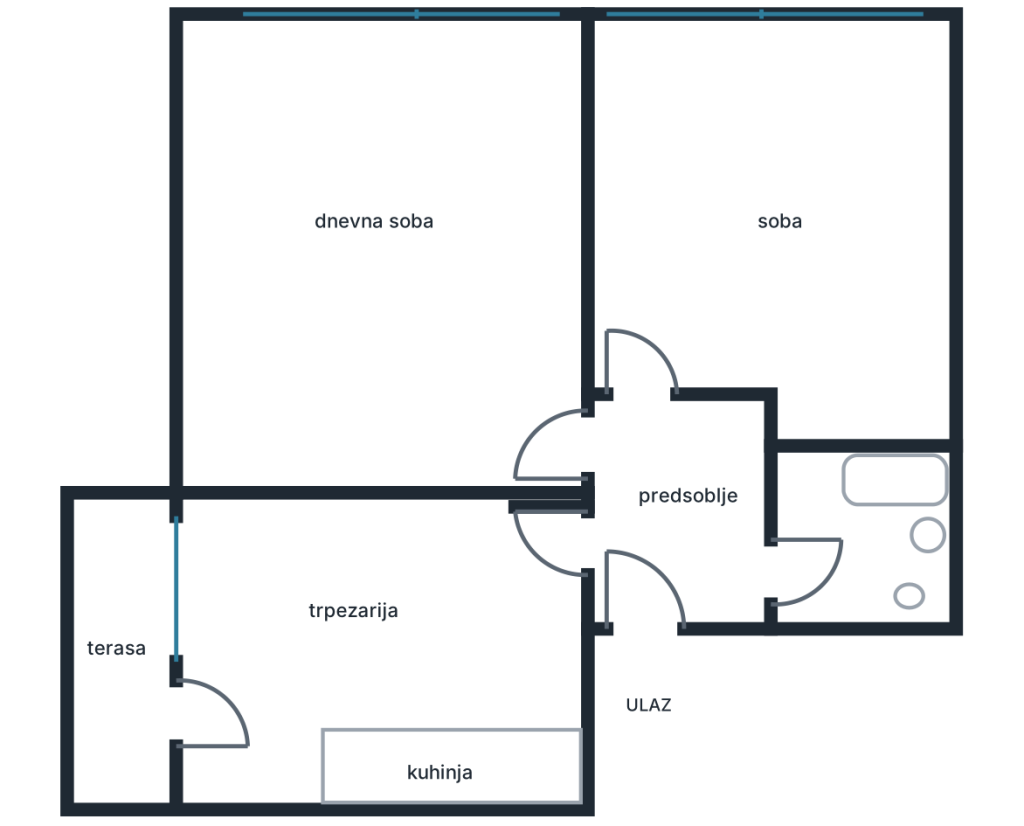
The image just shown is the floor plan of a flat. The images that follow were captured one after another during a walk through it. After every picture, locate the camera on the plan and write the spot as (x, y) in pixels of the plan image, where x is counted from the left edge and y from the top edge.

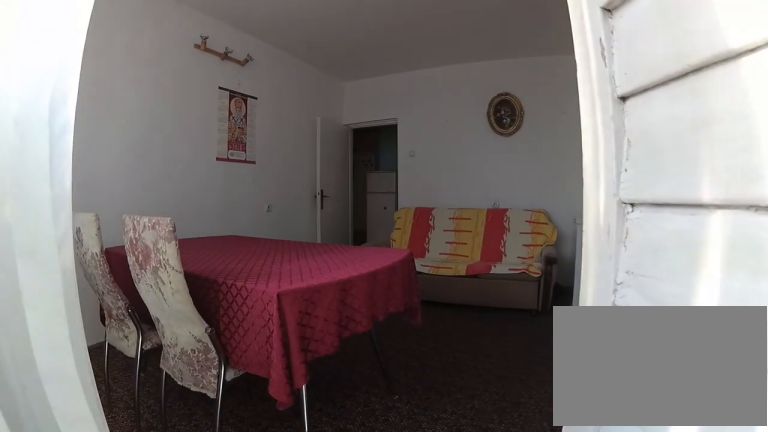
(155, 730)
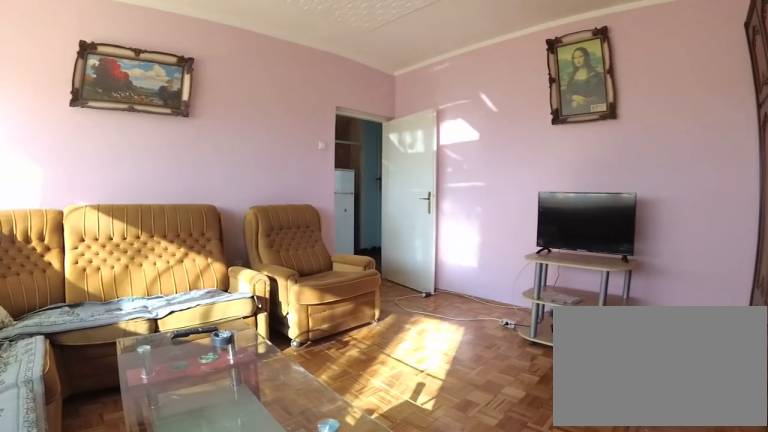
(259, 161)
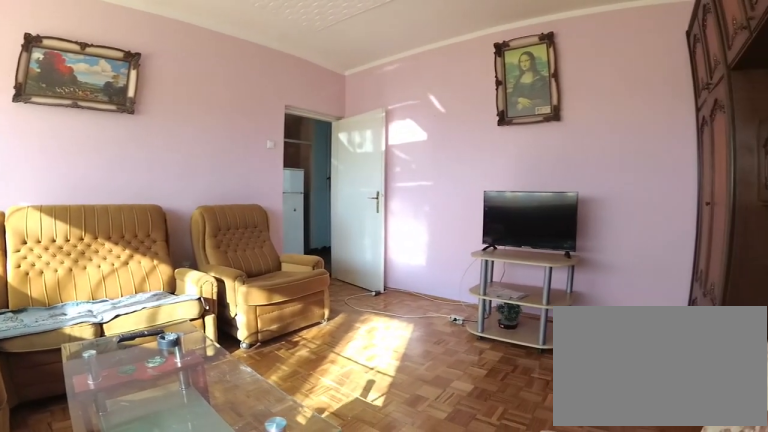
(265, 158)
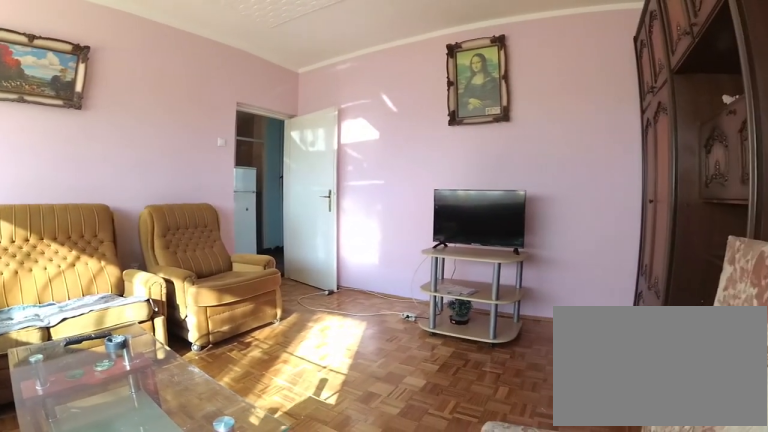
(268, 155)
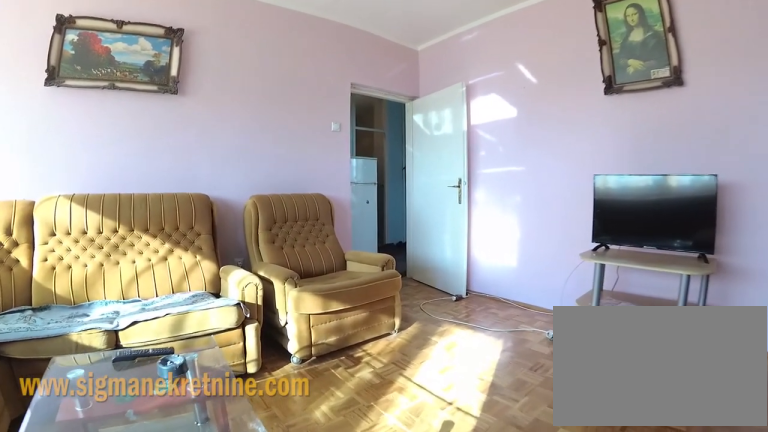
(346, 227)
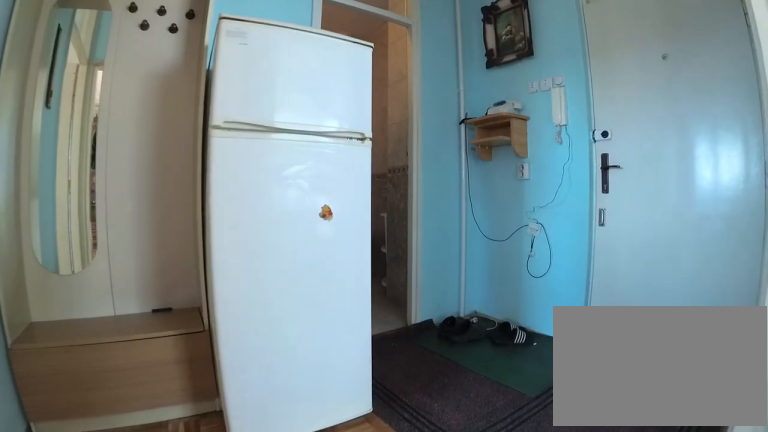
(575, 430)
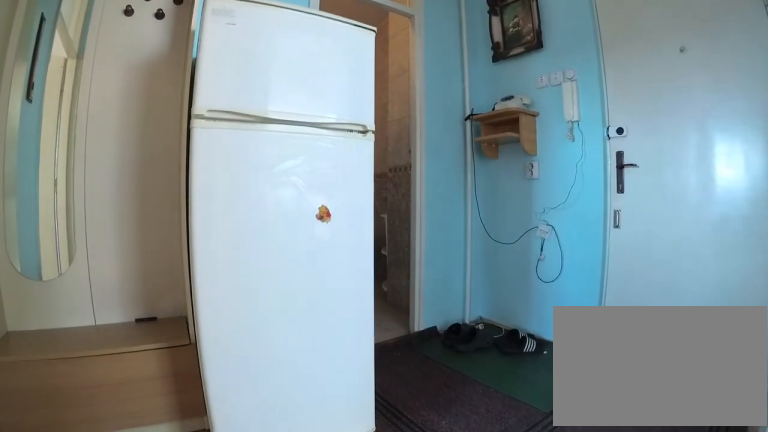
(587, 436)
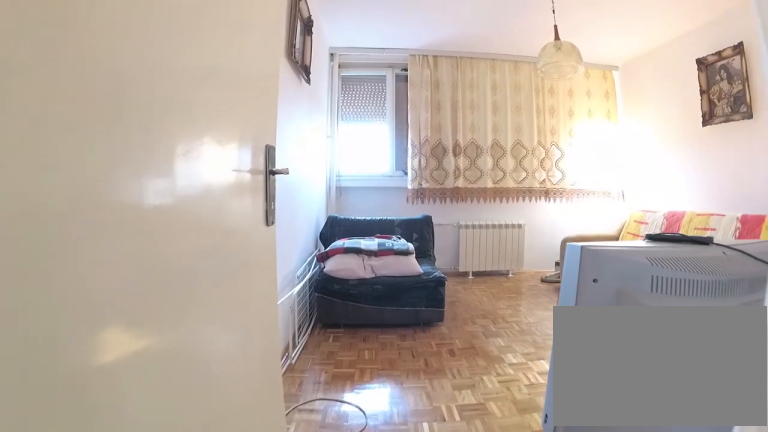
(655, 453)
